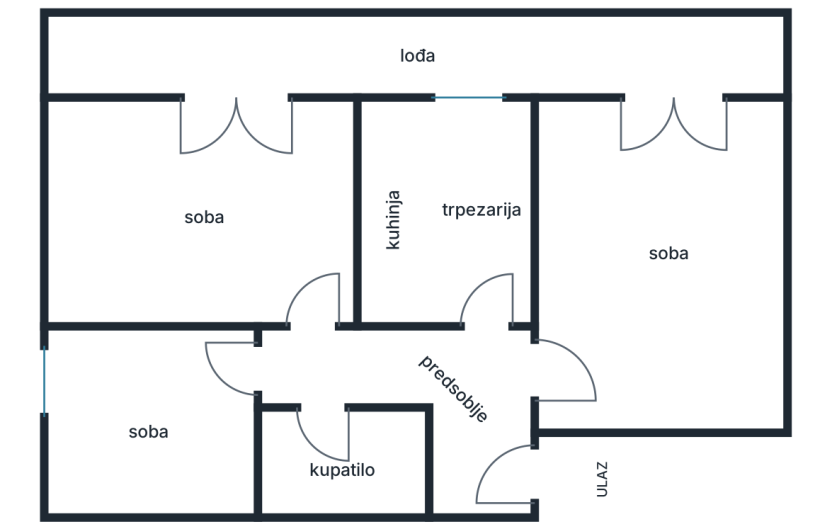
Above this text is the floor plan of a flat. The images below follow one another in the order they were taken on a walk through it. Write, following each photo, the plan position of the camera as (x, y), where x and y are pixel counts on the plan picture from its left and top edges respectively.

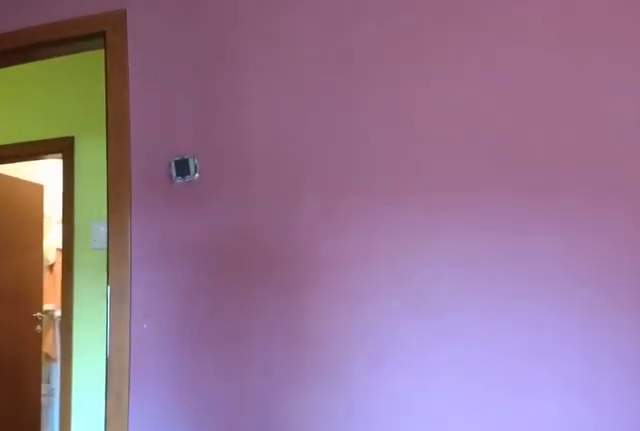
(221, 212)
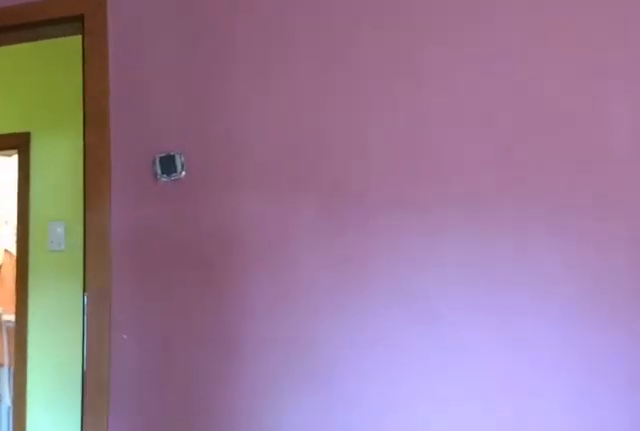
(233, 219)
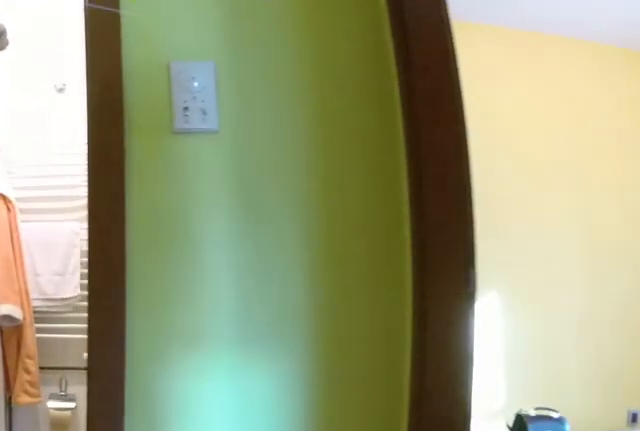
(321, 292)
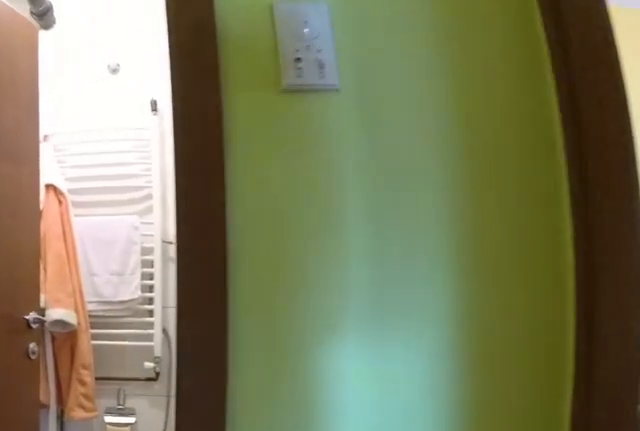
(317, 311)
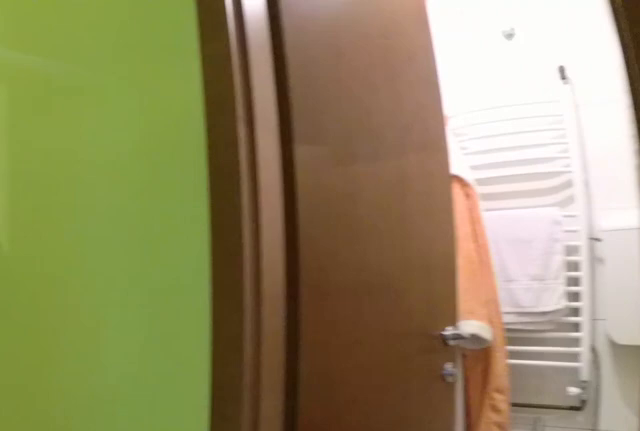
(295, 347)
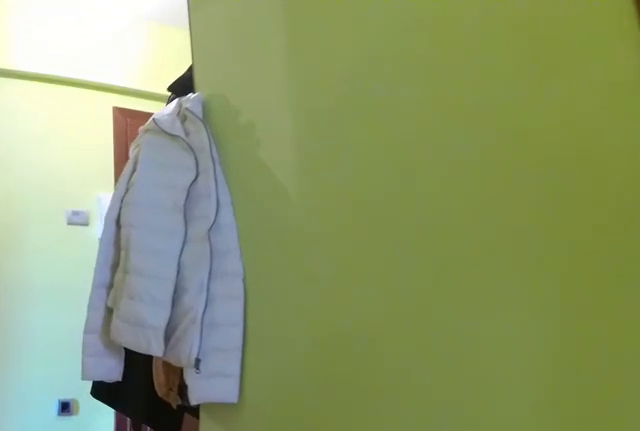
(342, 368)
